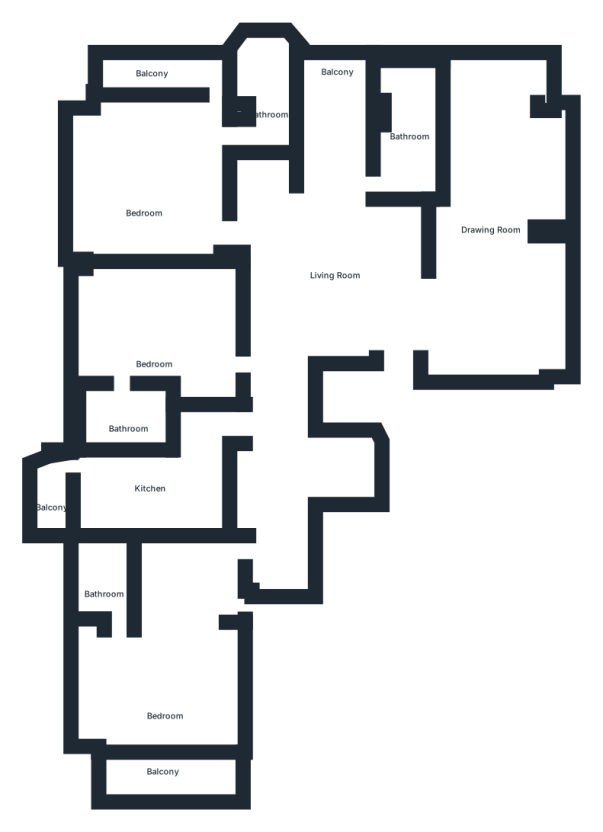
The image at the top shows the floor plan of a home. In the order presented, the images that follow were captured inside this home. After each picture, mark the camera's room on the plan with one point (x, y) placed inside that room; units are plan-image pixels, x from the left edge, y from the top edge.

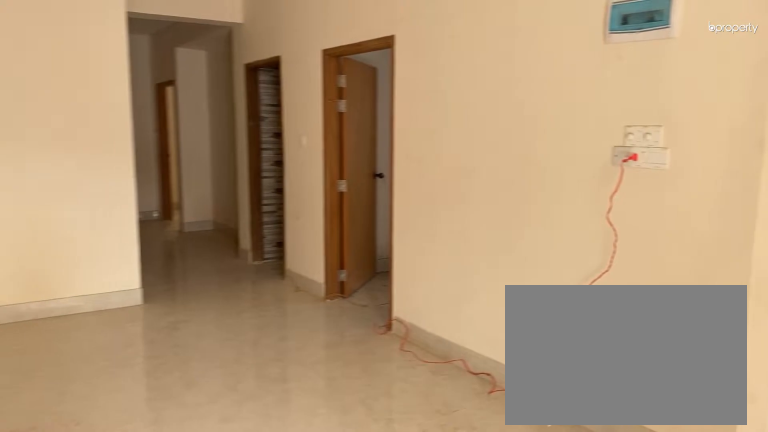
(340, 273)
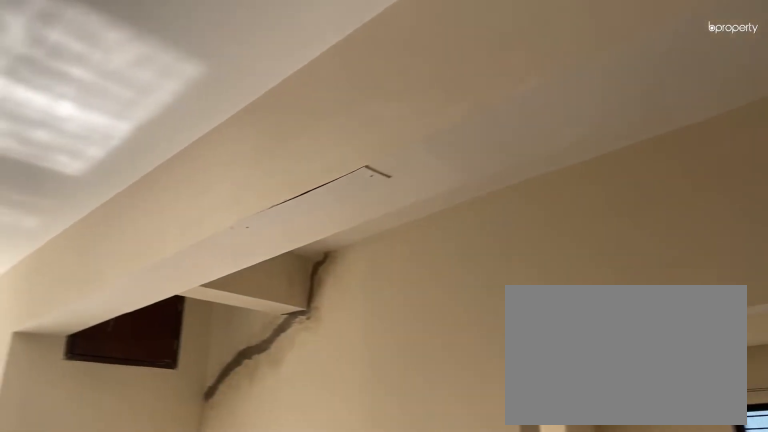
(340, 273)
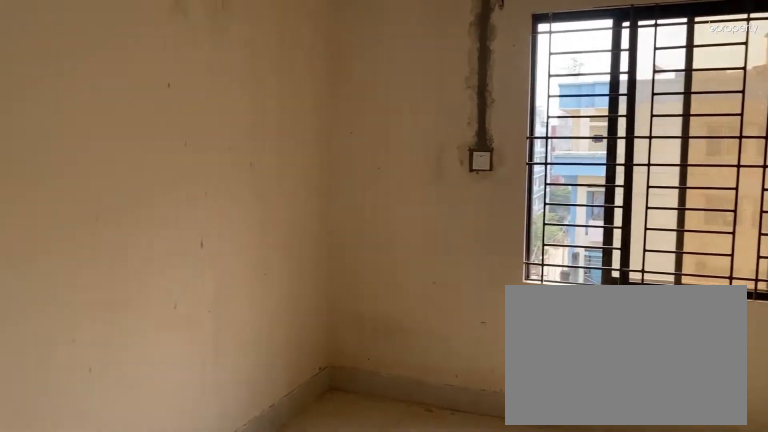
(489, 223)
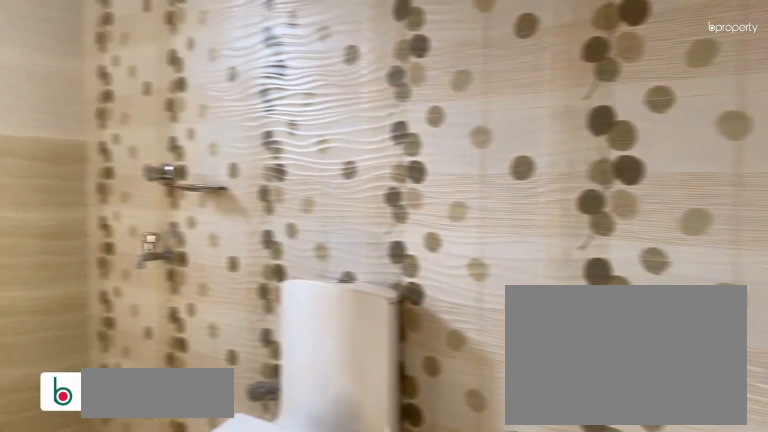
(410, 130)
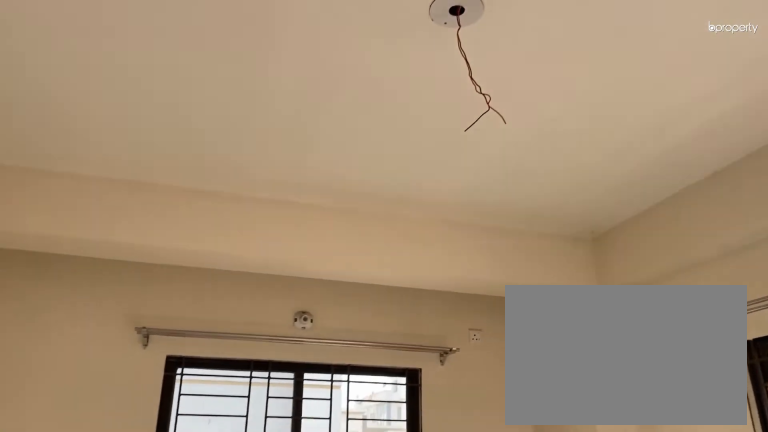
(148, 196)
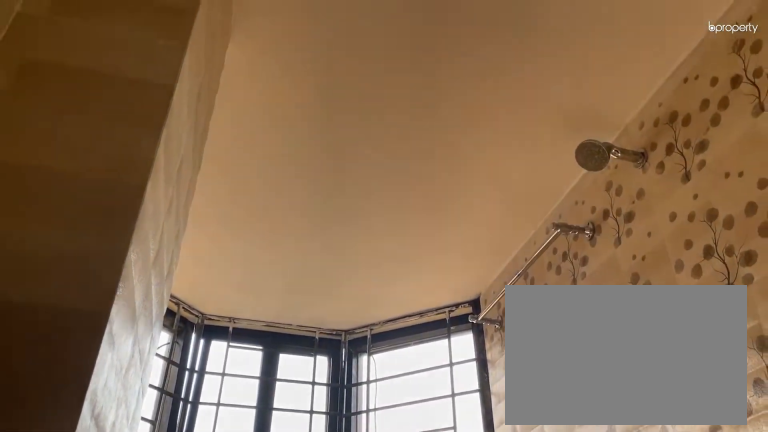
(273, 108)
